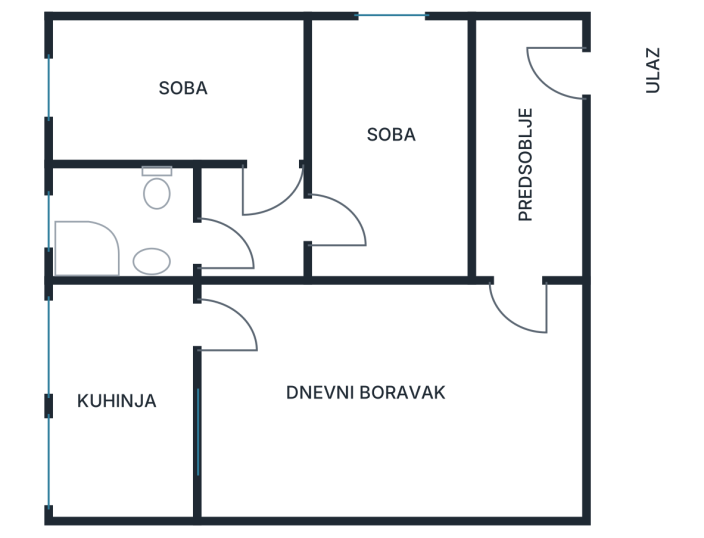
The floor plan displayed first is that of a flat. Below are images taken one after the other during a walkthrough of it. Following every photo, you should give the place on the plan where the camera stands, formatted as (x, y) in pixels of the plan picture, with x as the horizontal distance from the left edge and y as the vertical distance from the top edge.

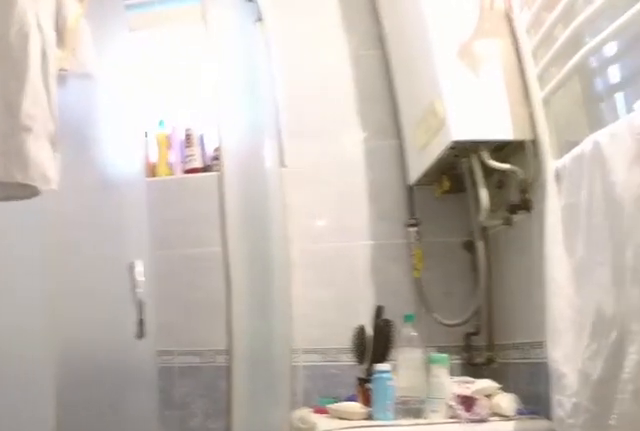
(210, 232)
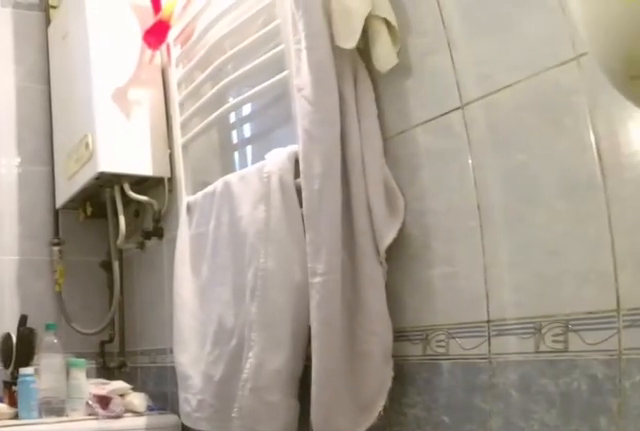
(210, 232)
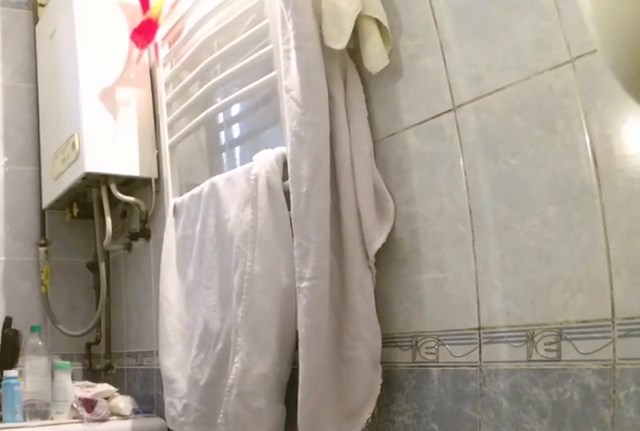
(210, 232)
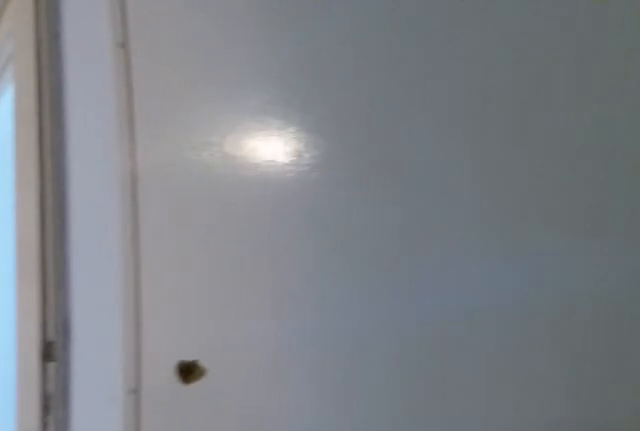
(246, 203)
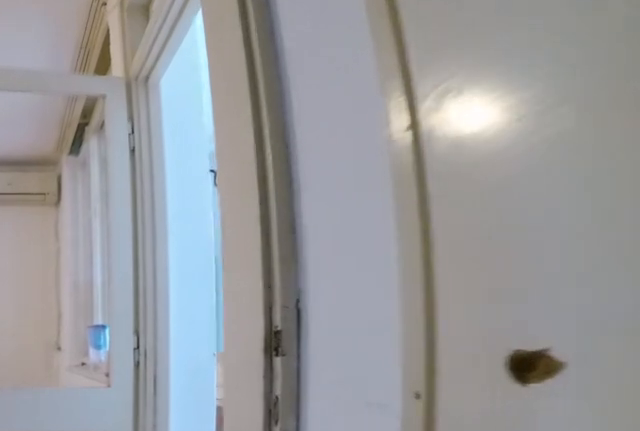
(257, 224)
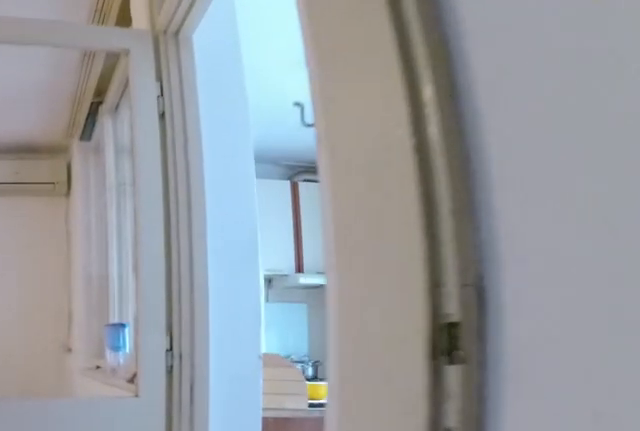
(255, 241)
